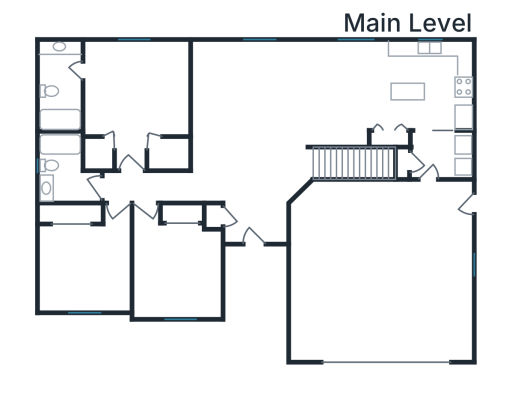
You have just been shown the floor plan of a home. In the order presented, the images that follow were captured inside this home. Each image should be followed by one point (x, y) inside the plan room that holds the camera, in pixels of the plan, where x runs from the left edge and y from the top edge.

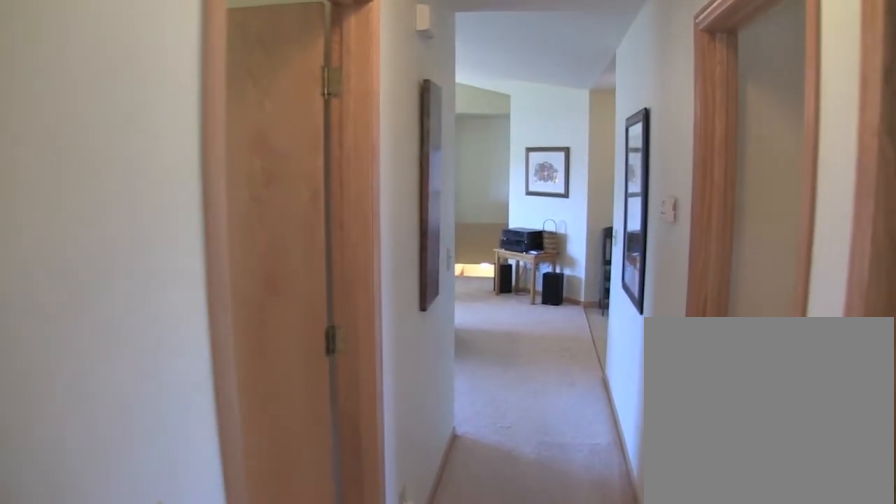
(147, 187)
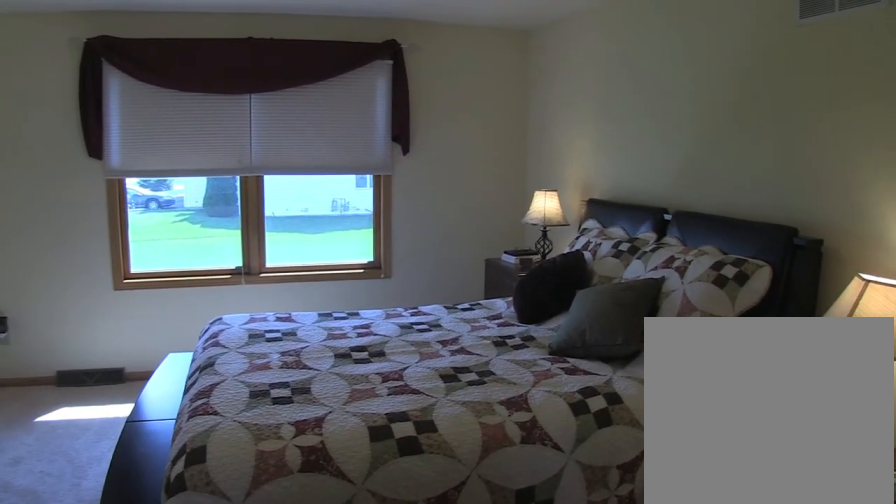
(136, 95)
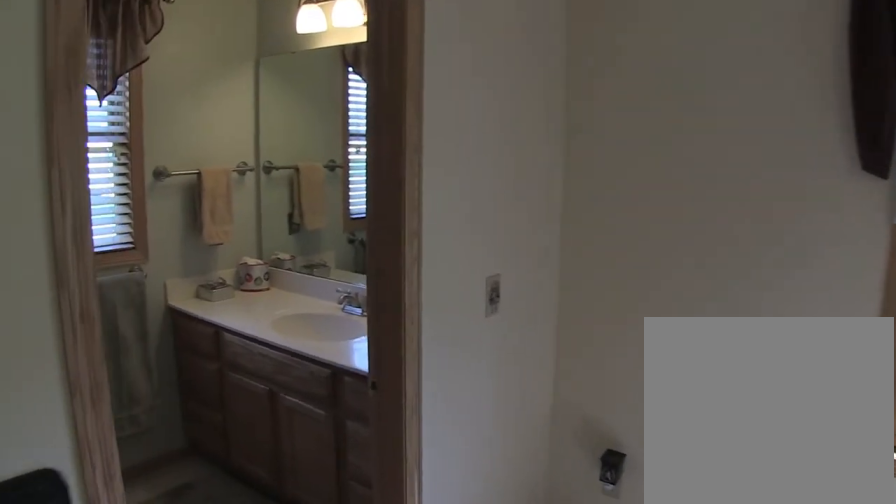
(136, 95)
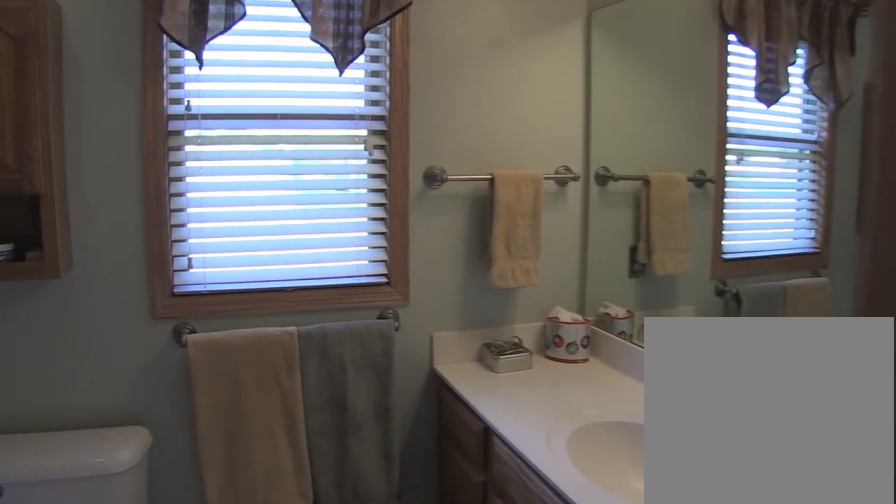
(62, 87)
